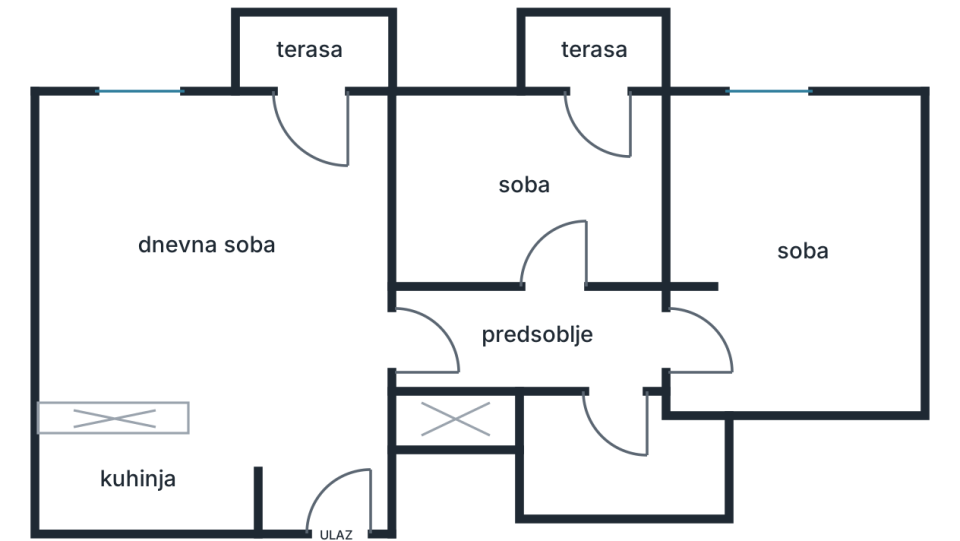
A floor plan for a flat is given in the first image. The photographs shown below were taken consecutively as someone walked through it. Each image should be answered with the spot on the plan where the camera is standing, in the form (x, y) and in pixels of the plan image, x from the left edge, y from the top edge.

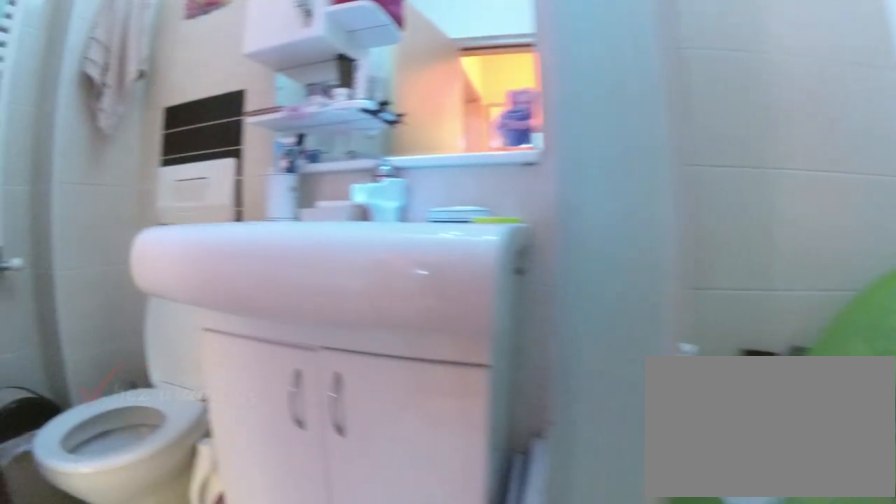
(594, 414)
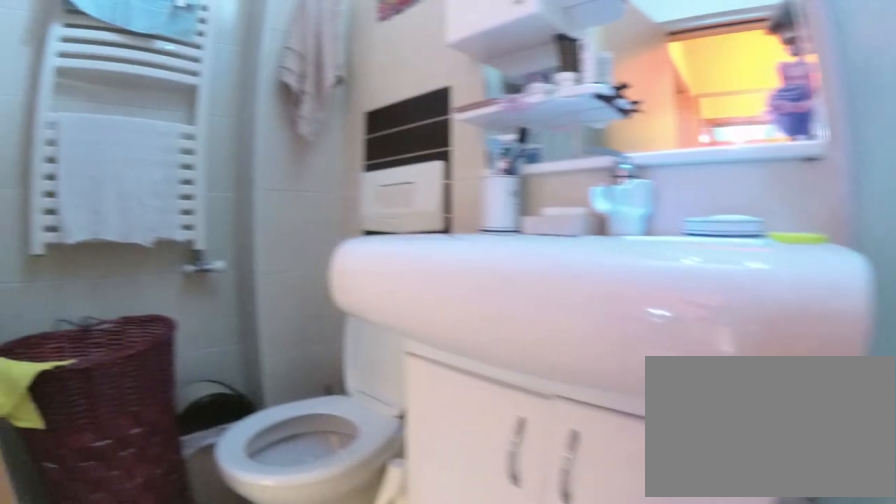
(589, 423)
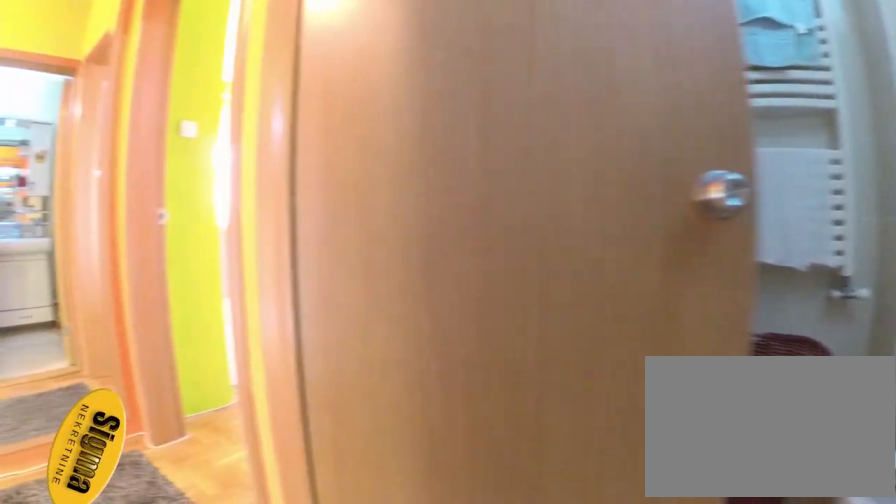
(586, 481)
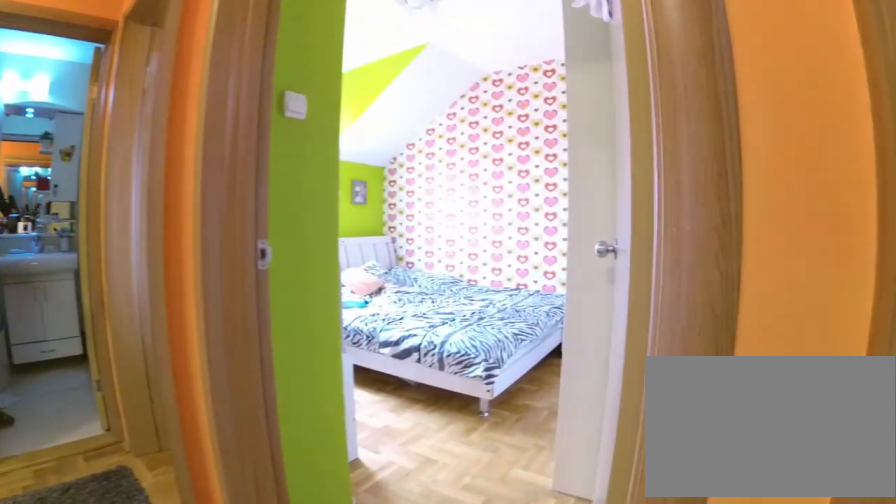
(601, 404)
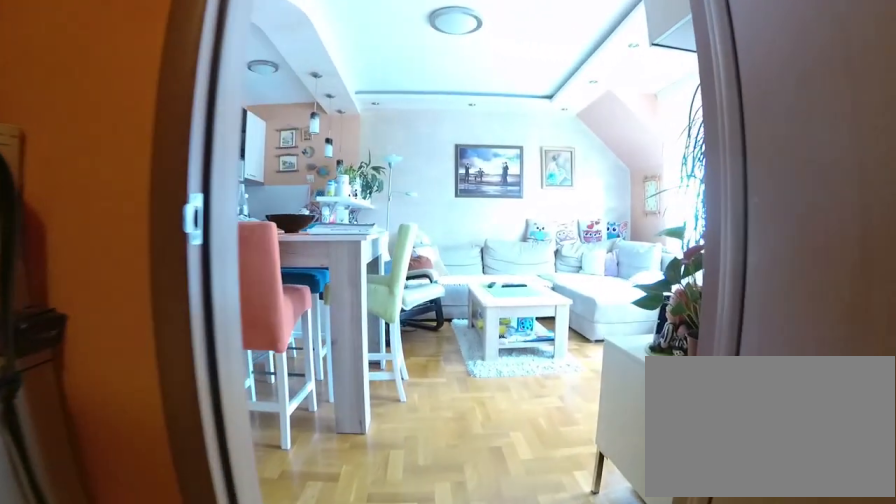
(471, 326)
